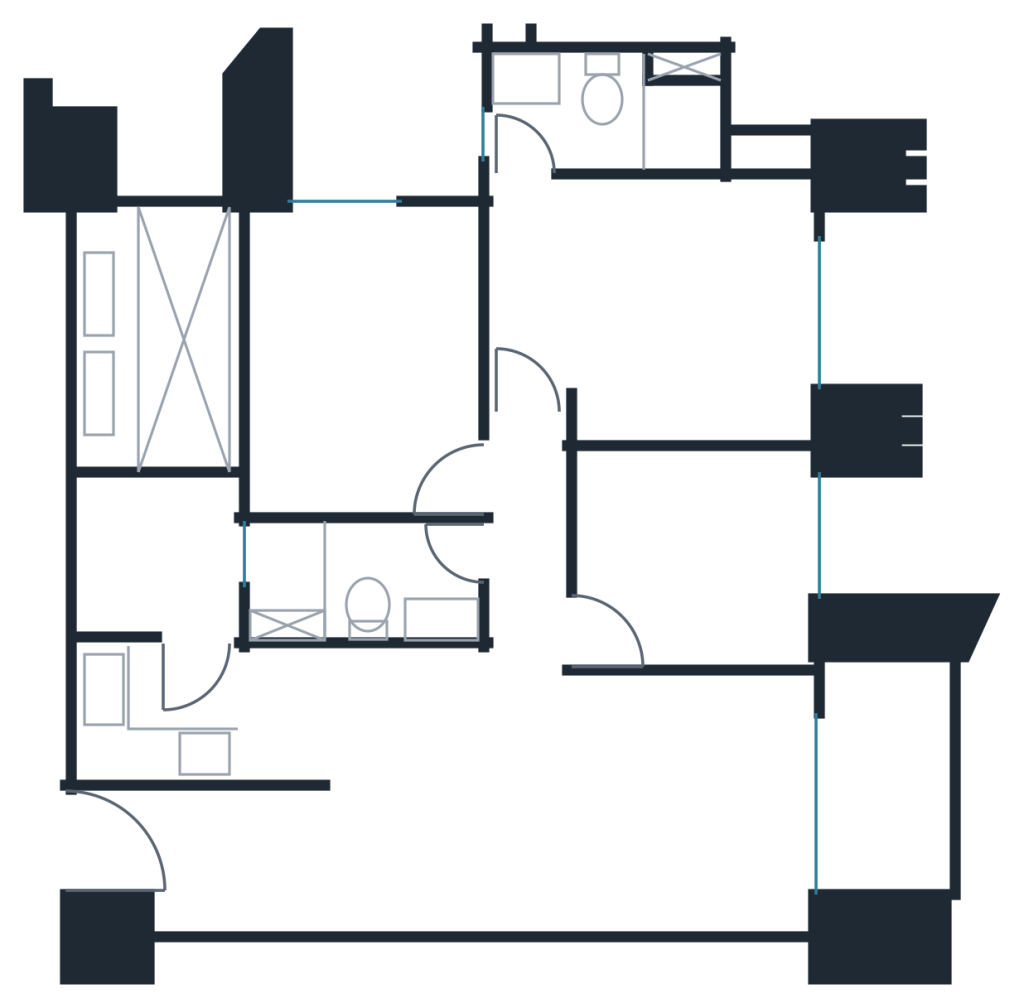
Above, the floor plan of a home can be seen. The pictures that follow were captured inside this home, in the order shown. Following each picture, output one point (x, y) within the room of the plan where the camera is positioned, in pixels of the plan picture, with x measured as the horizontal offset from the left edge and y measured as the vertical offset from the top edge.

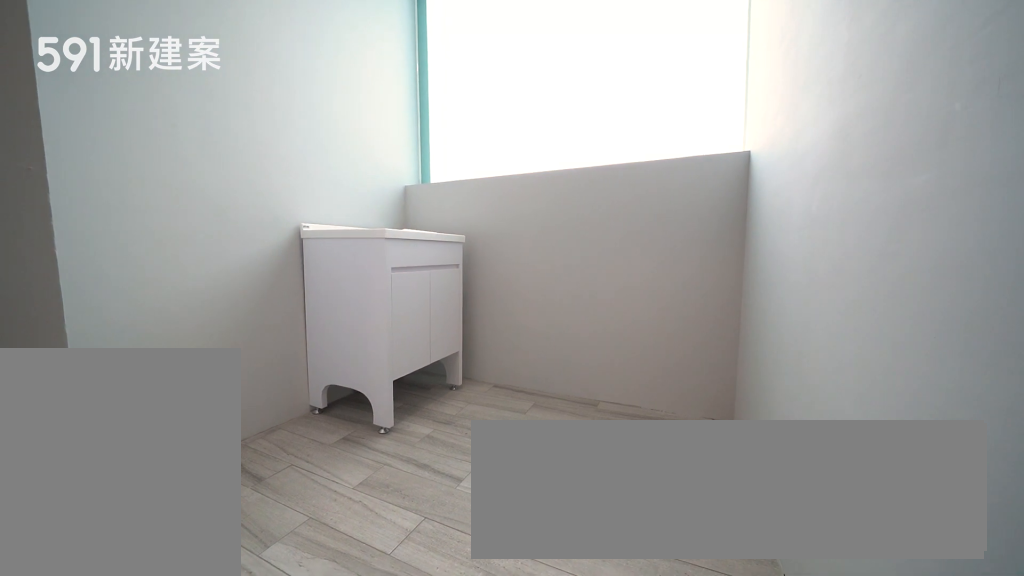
(151, 558)
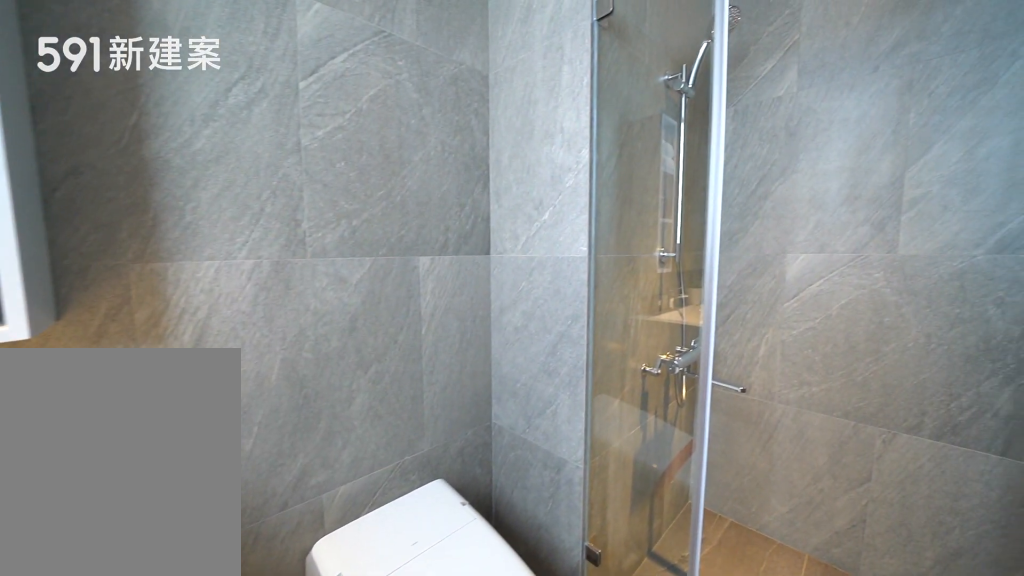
(605, 105)
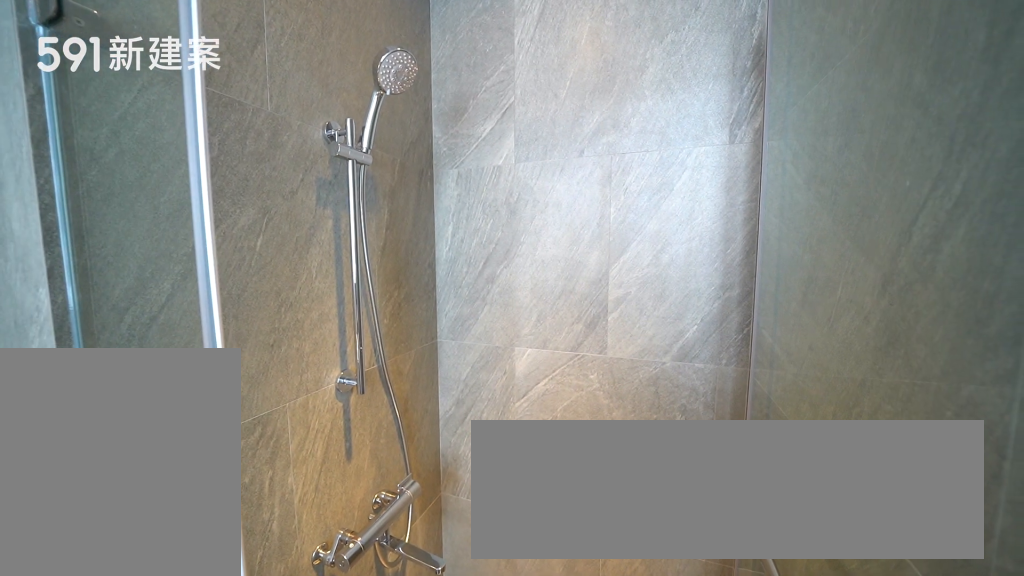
(605, 105)
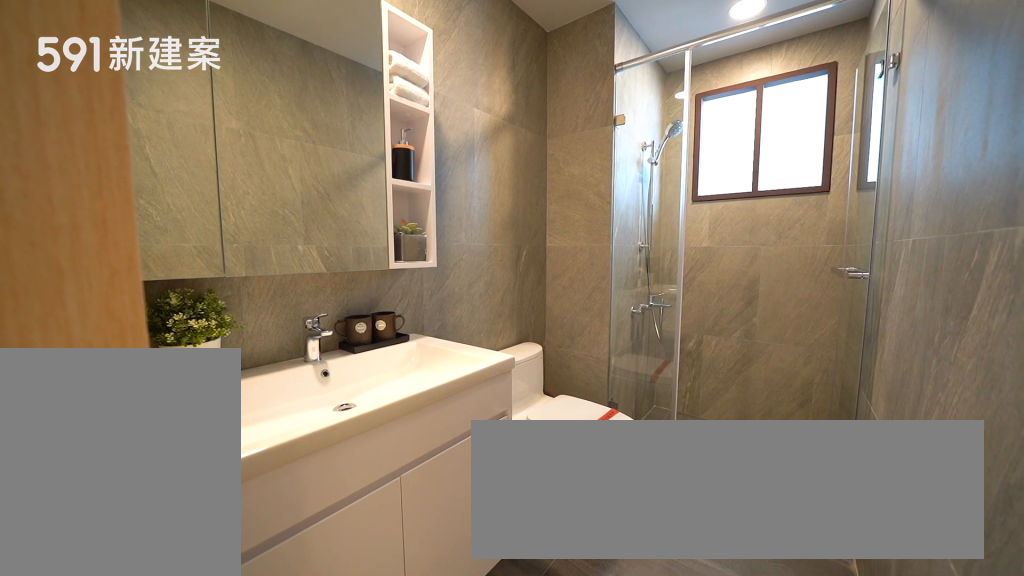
(357, 580)
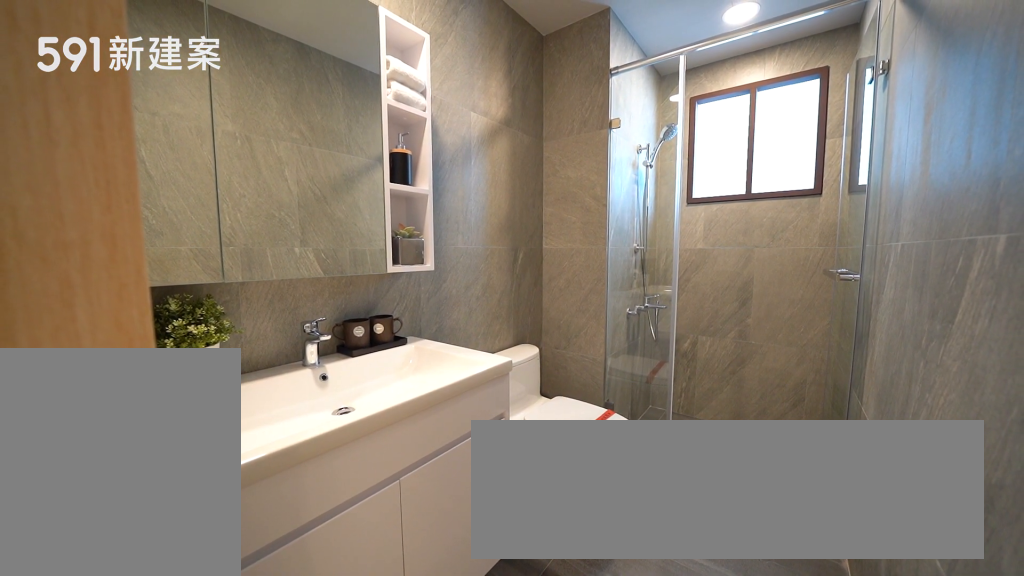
(357, 580)
